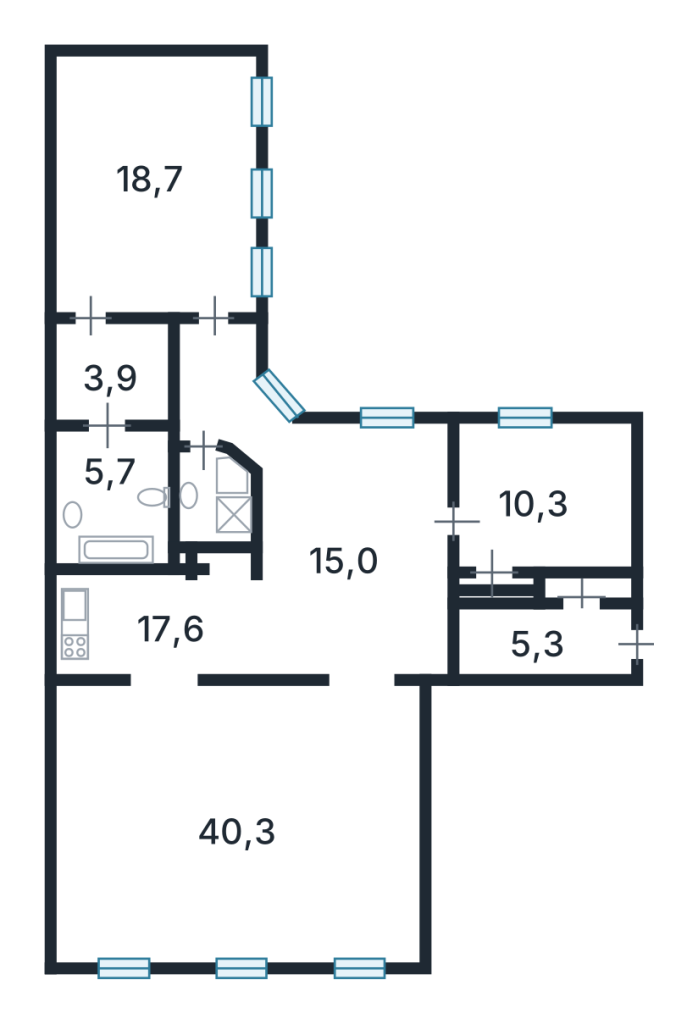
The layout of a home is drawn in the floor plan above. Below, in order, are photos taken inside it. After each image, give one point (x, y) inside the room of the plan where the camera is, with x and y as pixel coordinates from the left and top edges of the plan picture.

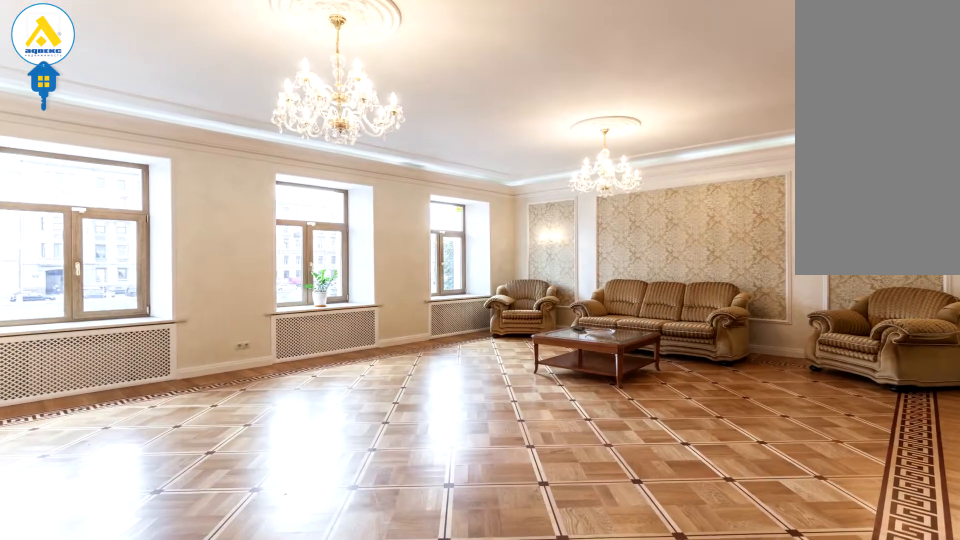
(235, 760)
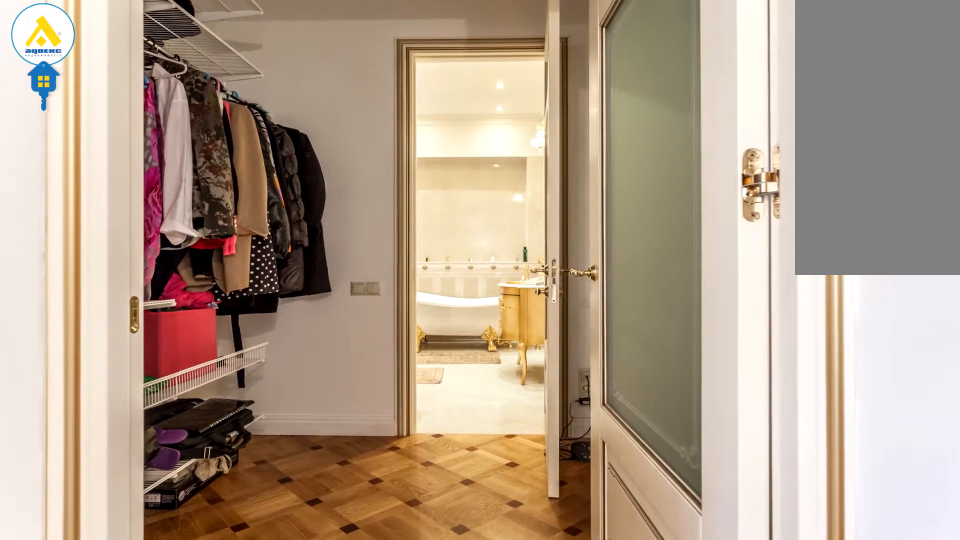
(116, 378)
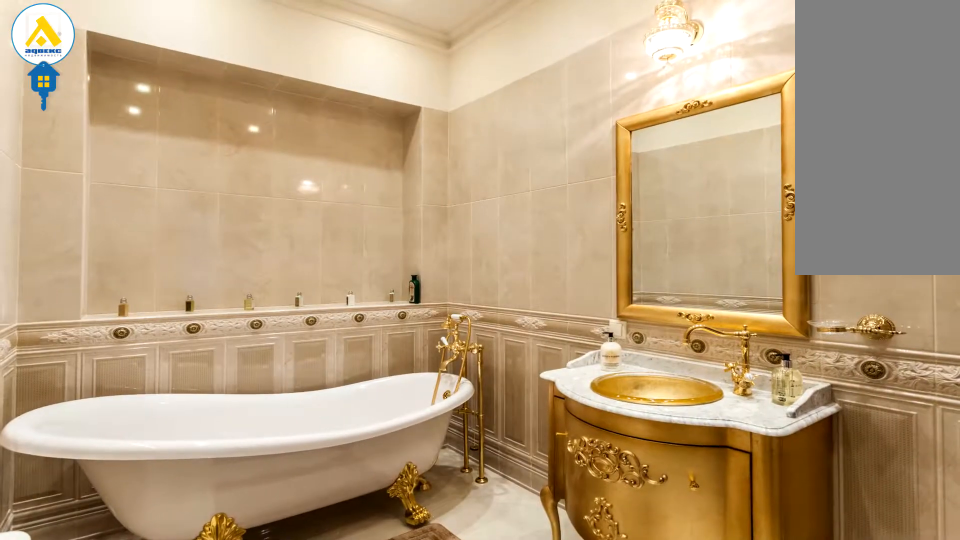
(109, 487)
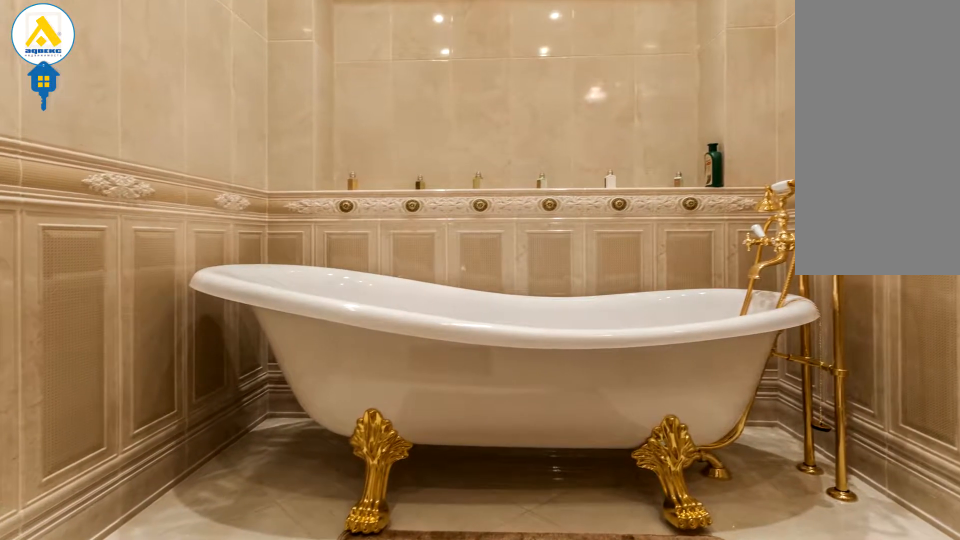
(109, 487)
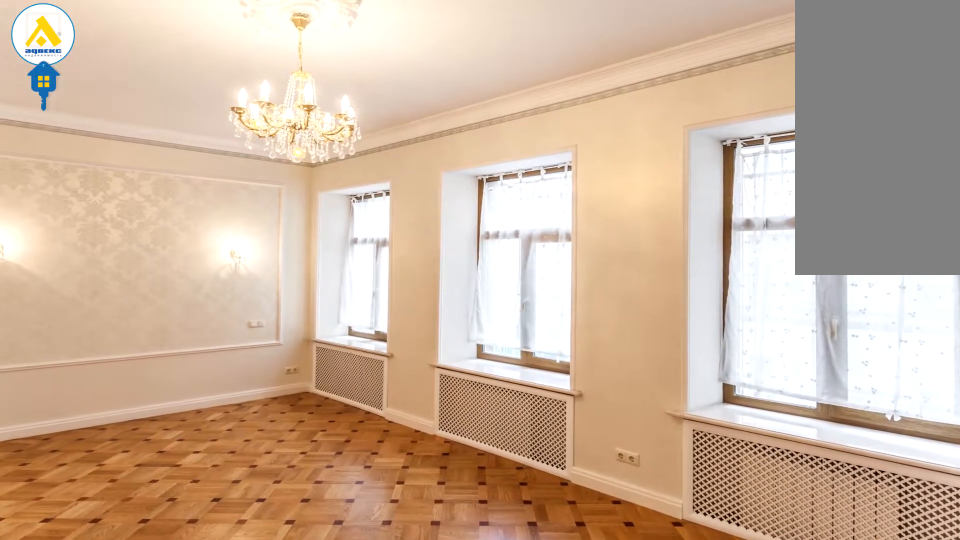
(148, 243)
